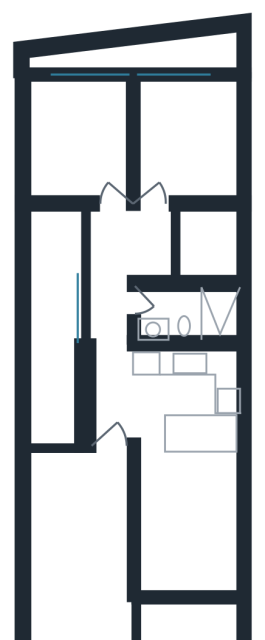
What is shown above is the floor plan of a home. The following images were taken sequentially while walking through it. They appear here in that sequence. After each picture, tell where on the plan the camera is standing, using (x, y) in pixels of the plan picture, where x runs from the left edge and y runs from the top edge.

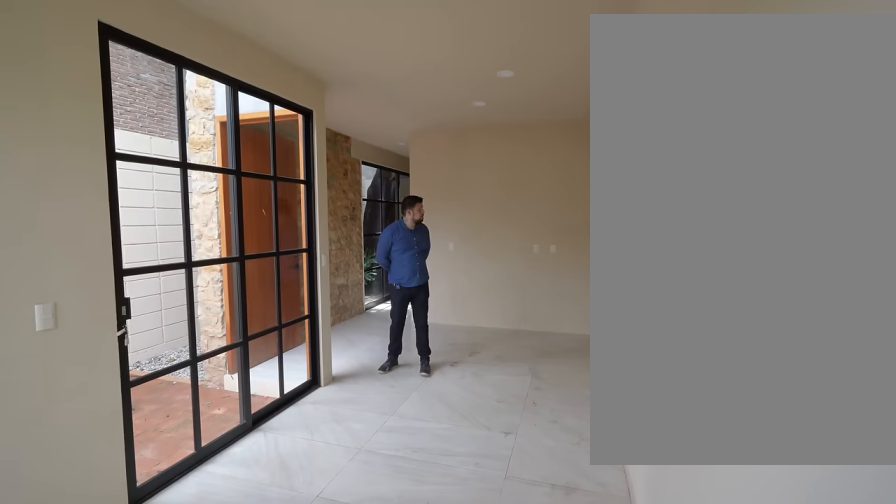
(228, 575)
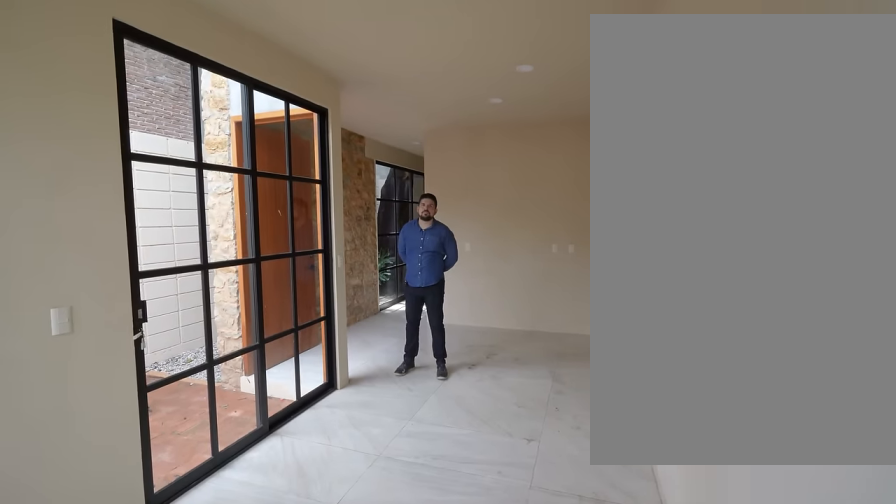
(228, 575)
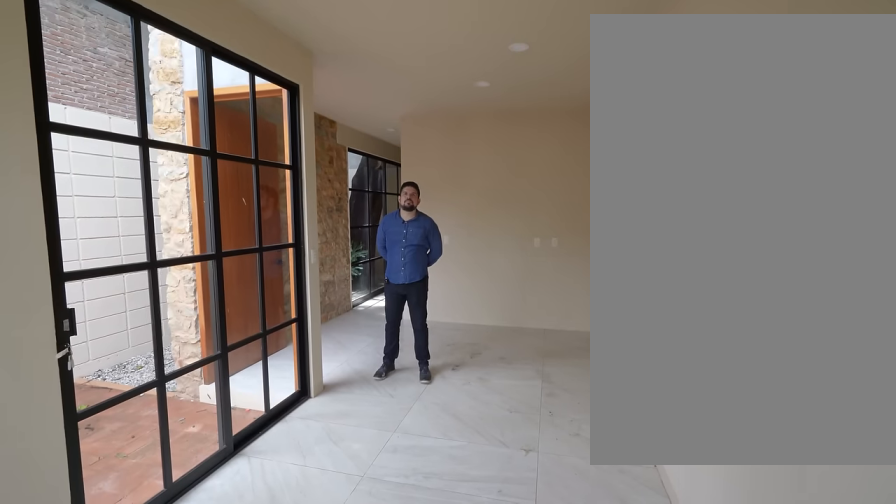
(228, 576)
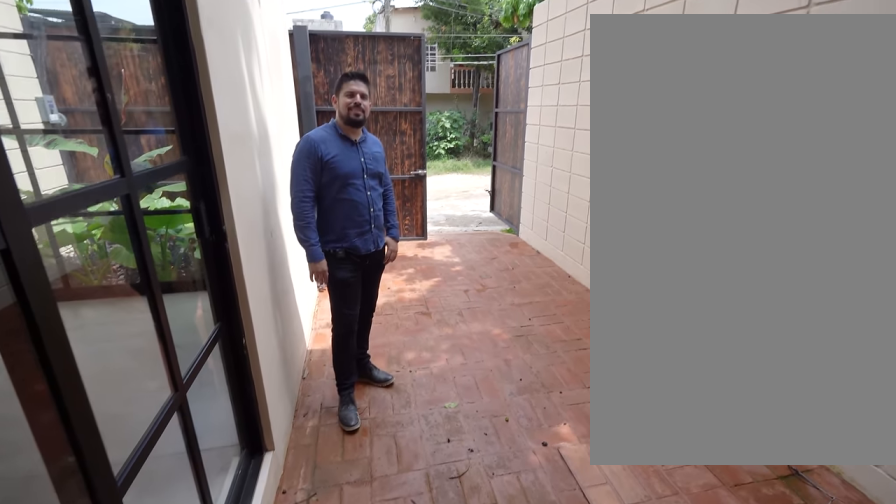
(116, 427)
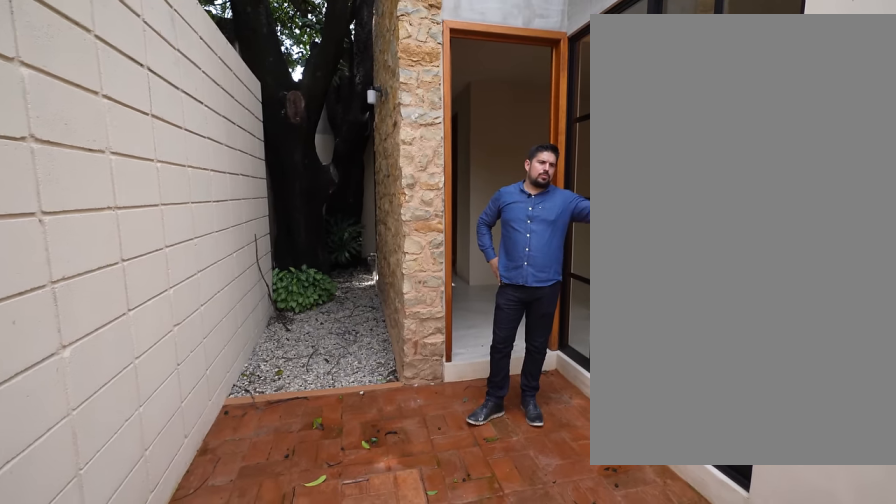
(65, 572)
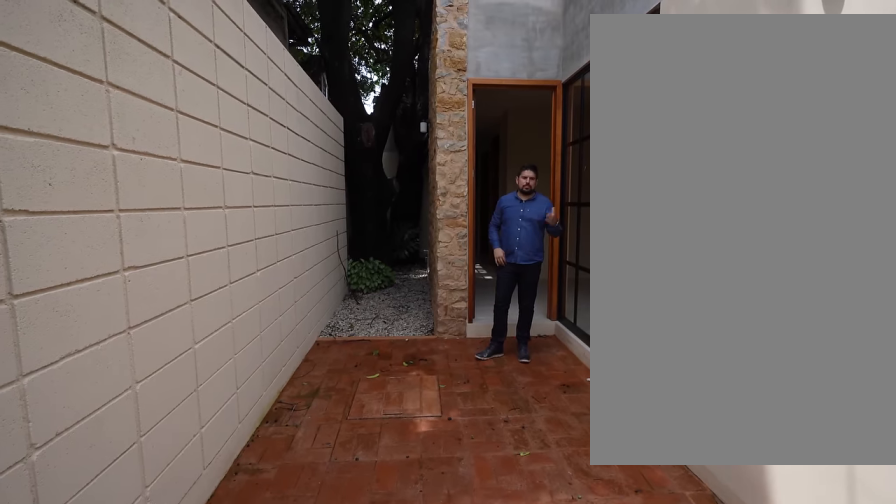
(64, 572)
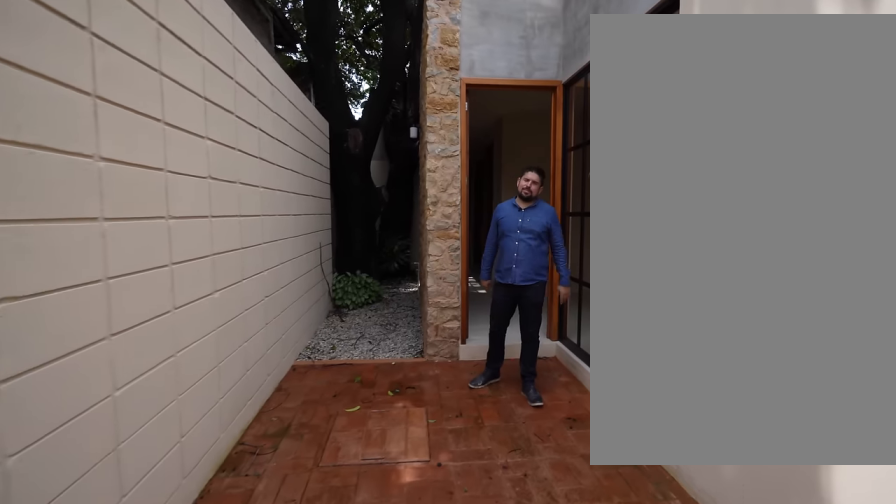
(67, 590)
